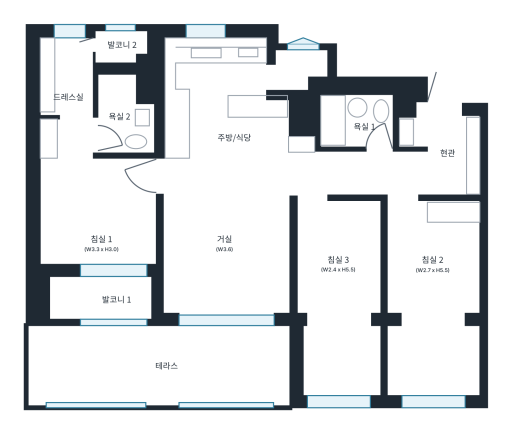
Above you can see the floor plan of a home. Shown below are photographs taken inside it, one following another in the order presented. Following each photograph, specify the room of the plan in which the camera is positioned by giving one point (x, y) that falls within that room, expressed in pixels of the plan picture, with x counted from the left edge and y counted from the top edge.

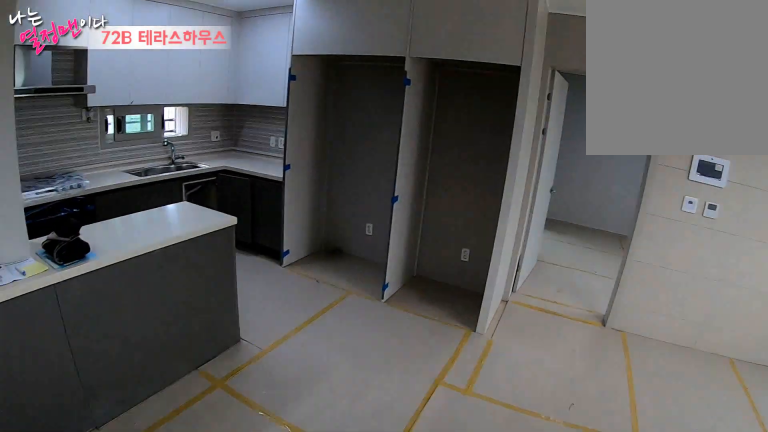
(222, 247)
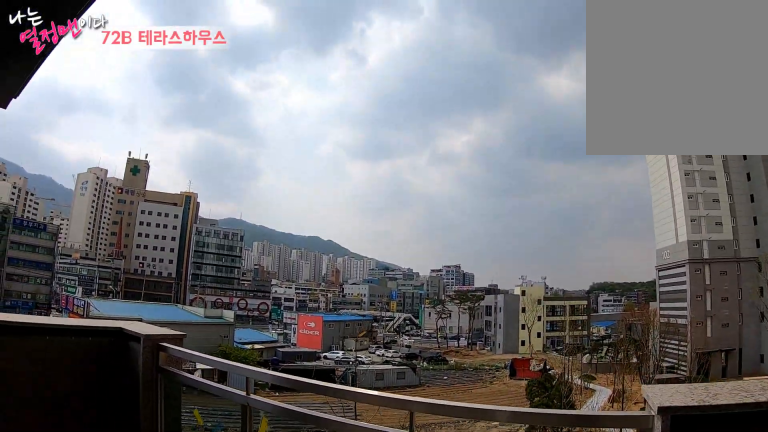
(163, 365)
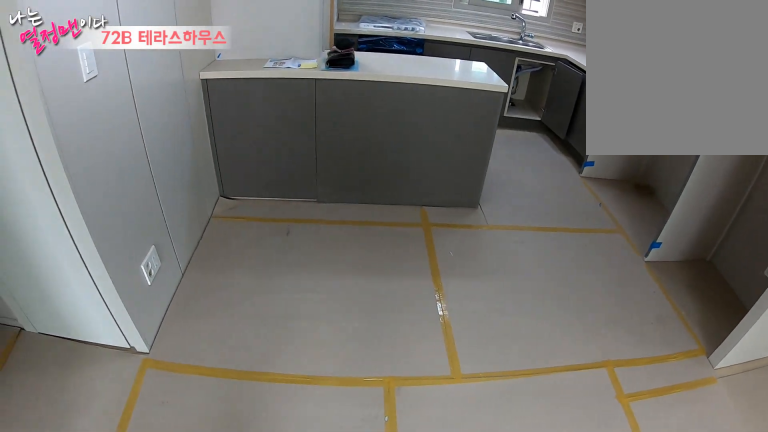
(229, 137)
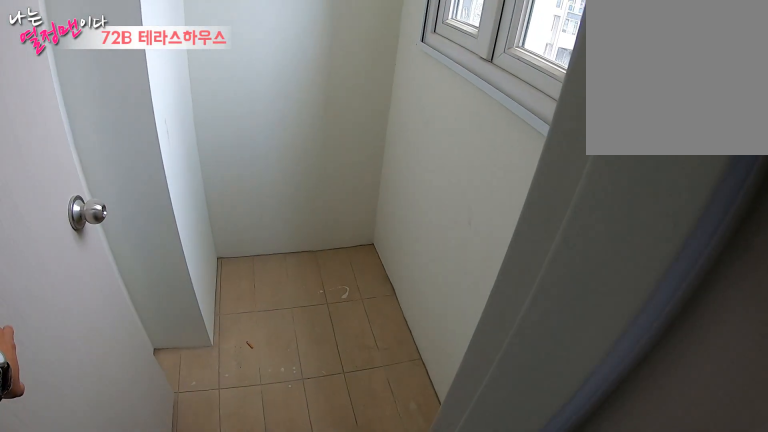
(229, 137)
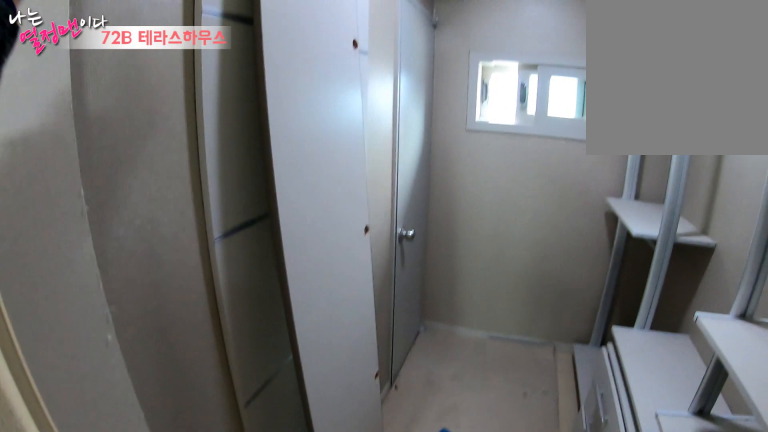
(66, 113)
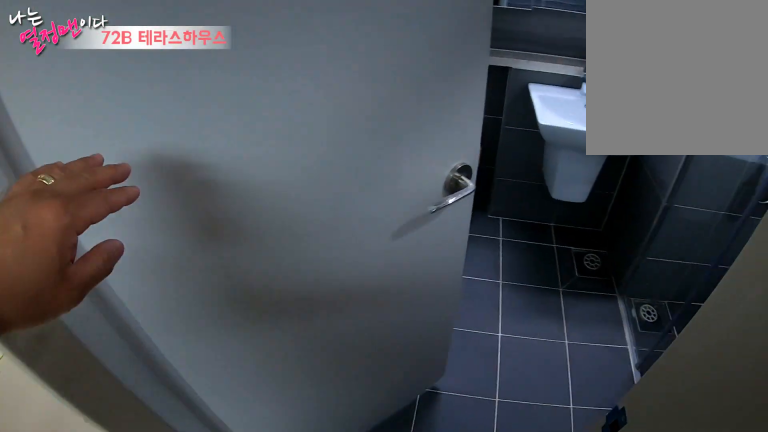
(66, 113)
